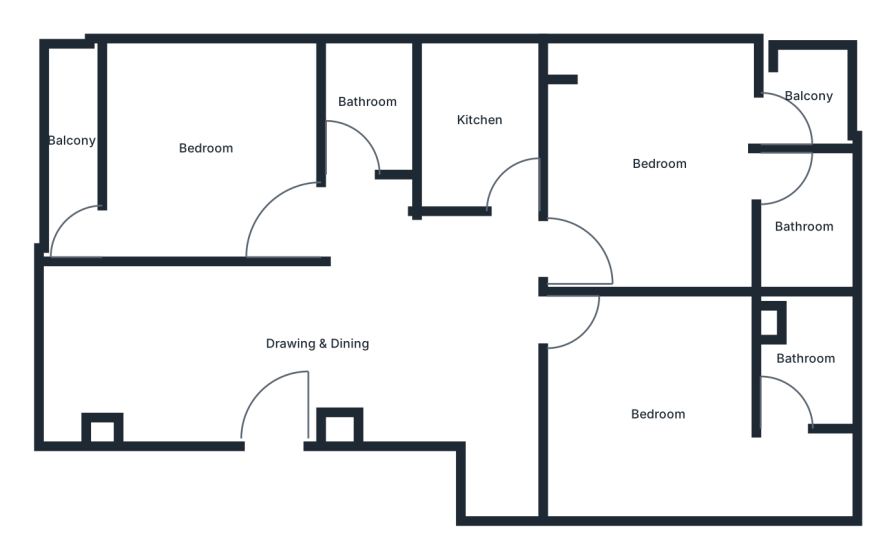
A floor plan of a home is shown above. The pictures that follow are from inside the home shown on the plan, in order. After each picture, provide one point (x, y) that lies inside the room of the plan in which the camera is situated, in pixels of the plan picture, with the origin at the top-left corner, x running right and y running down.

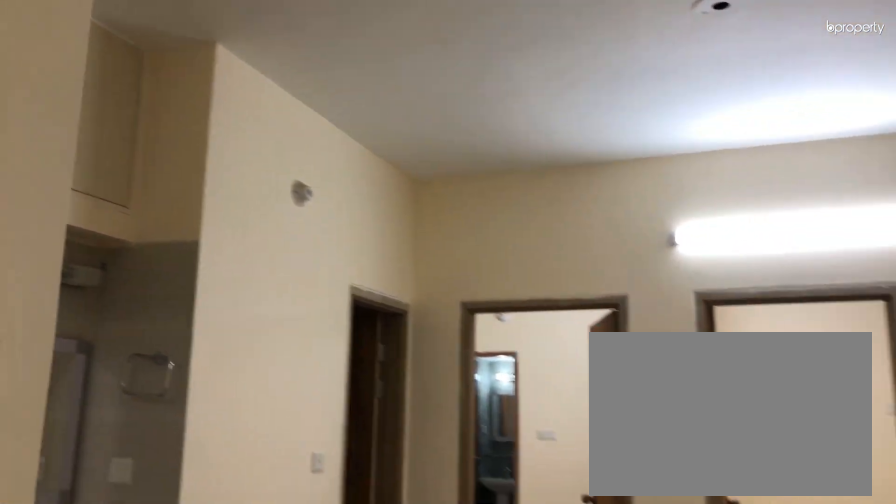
(422, 342)
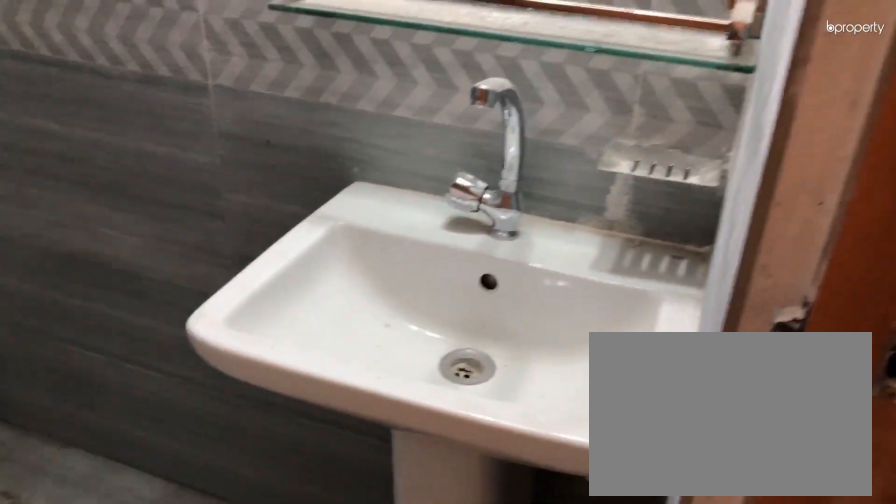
(366, 111)
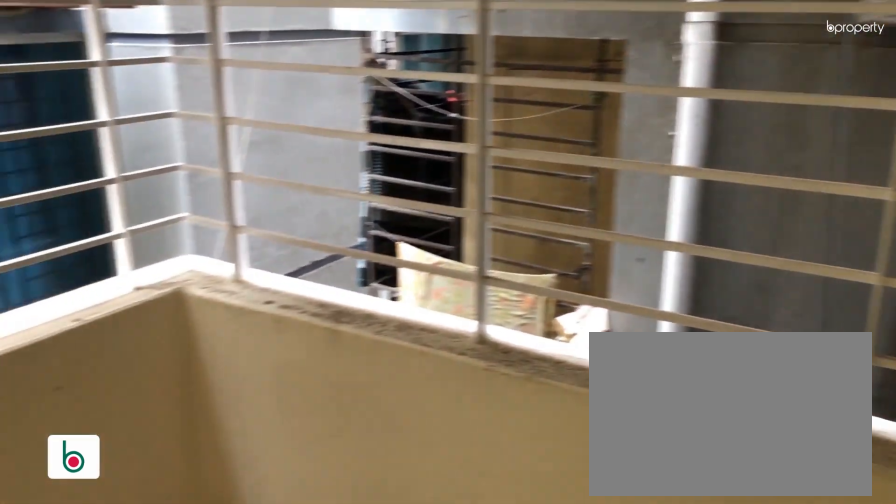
(799, 96)
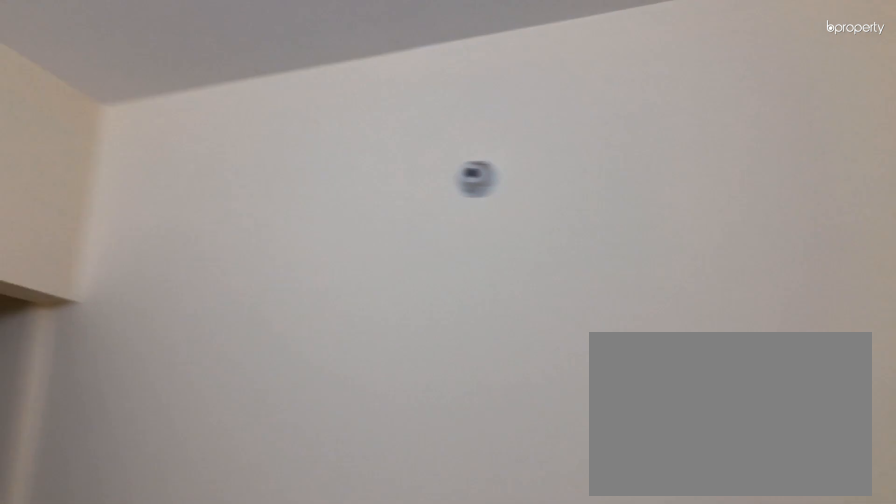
(659, 411)
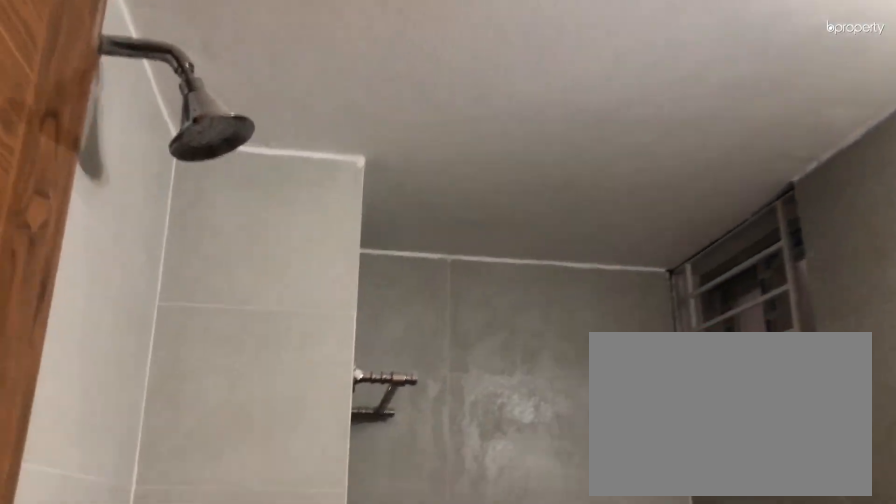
(801, 365)
